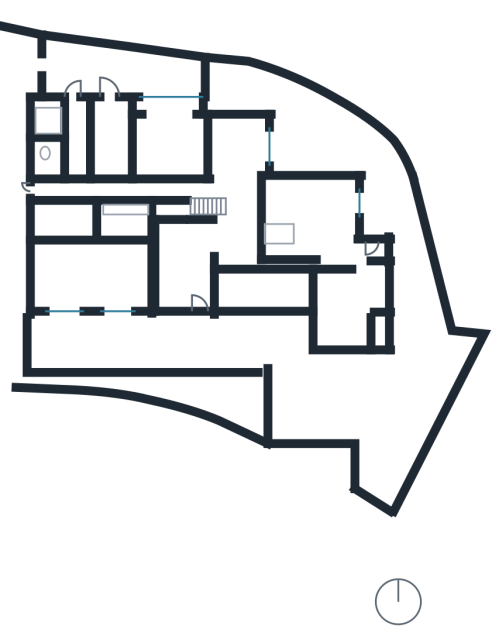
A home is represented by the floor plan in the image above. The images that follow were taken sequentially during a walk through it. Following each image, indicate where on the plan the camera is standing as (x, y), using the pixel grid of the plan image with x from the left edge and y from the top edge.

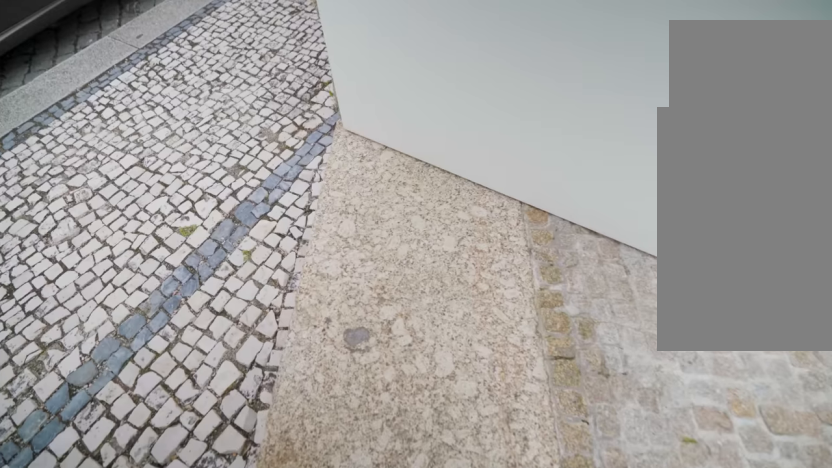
(290, 428)
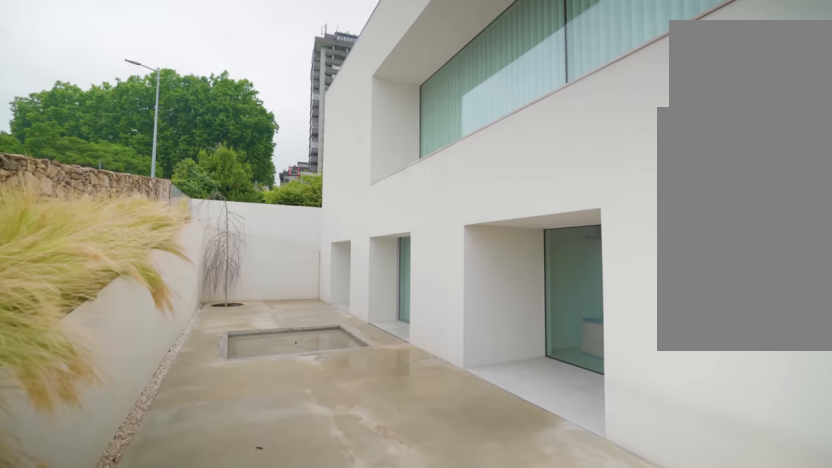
(214, 338)
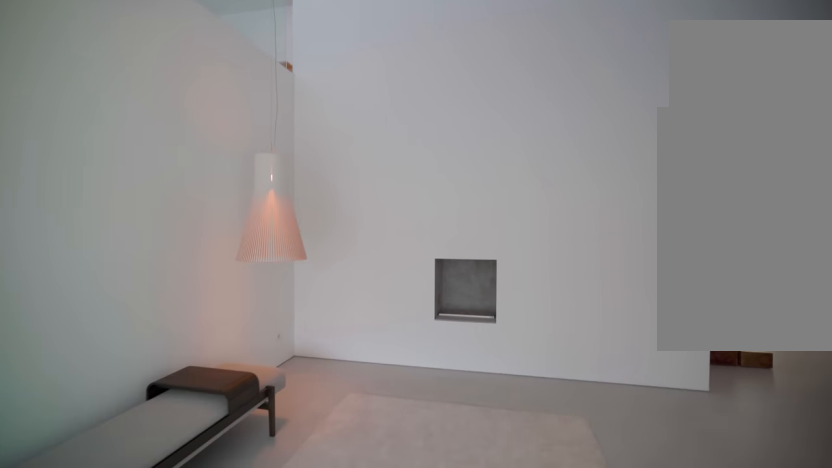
(182, 241)
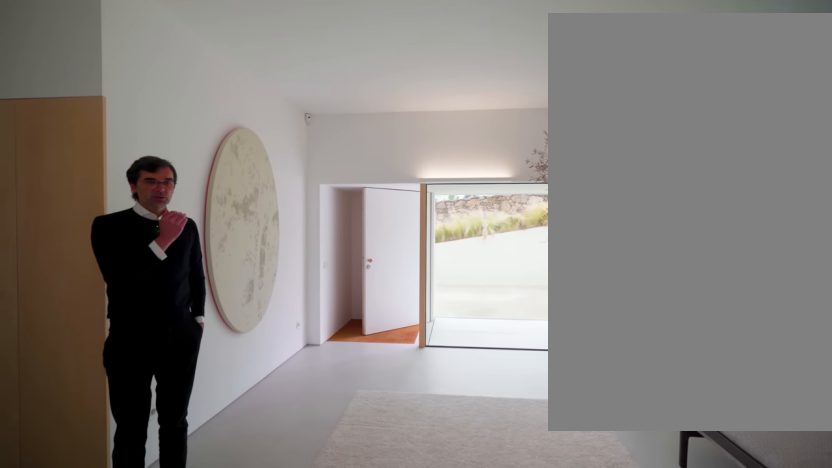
(173, 236)
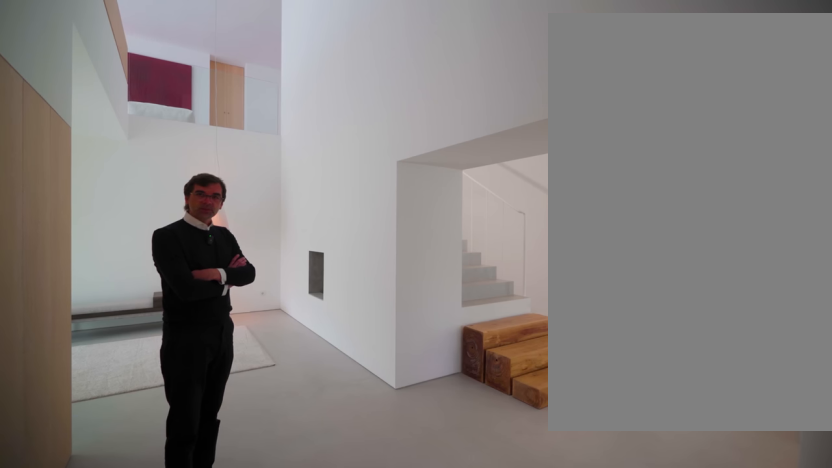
(249, 237)
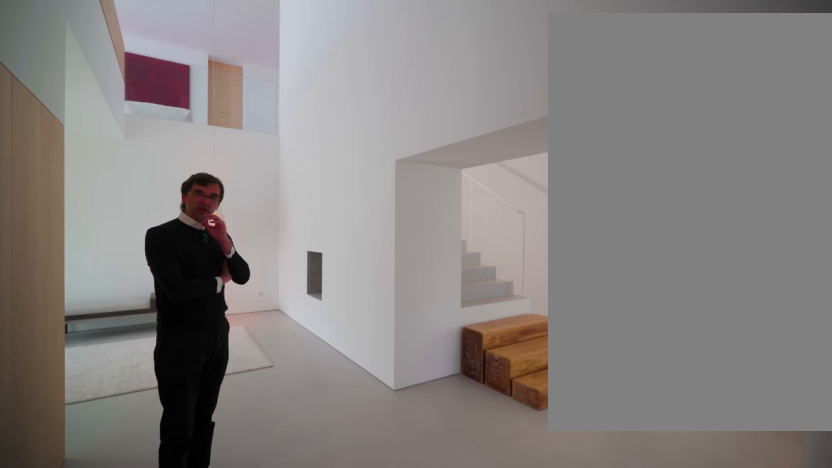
(249, 237)
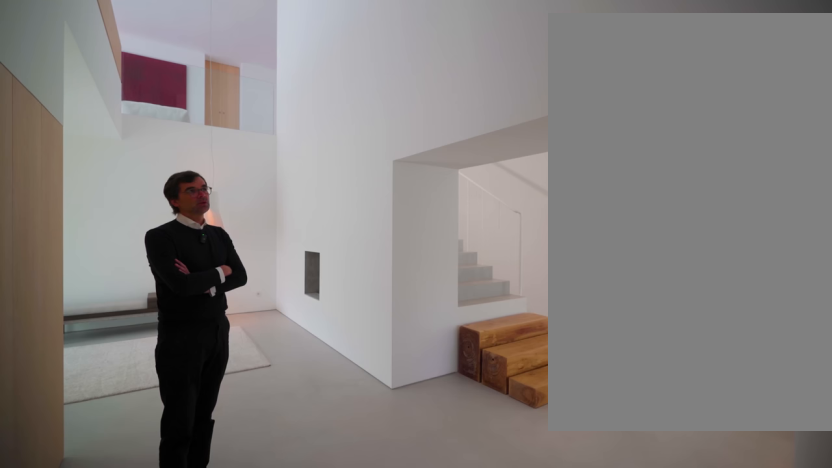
(249, 237)
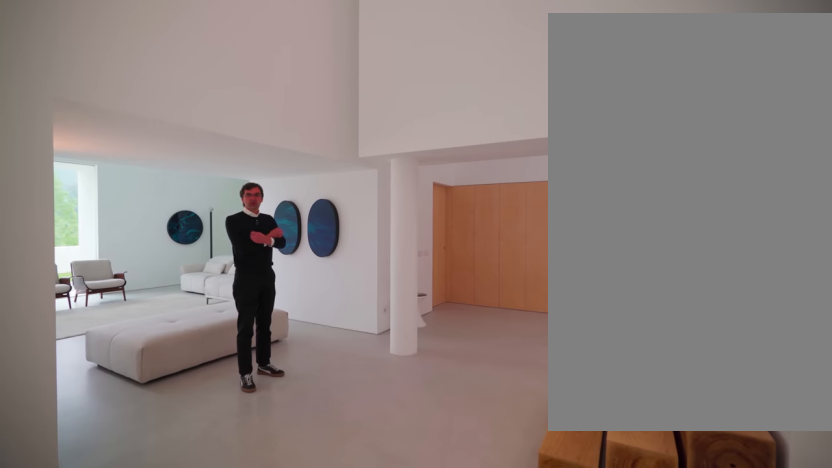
(234, 188)
